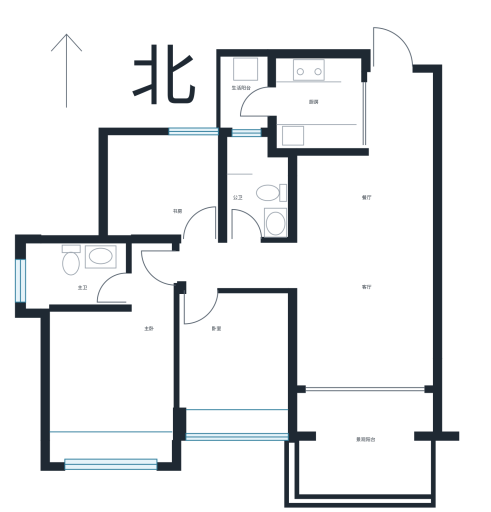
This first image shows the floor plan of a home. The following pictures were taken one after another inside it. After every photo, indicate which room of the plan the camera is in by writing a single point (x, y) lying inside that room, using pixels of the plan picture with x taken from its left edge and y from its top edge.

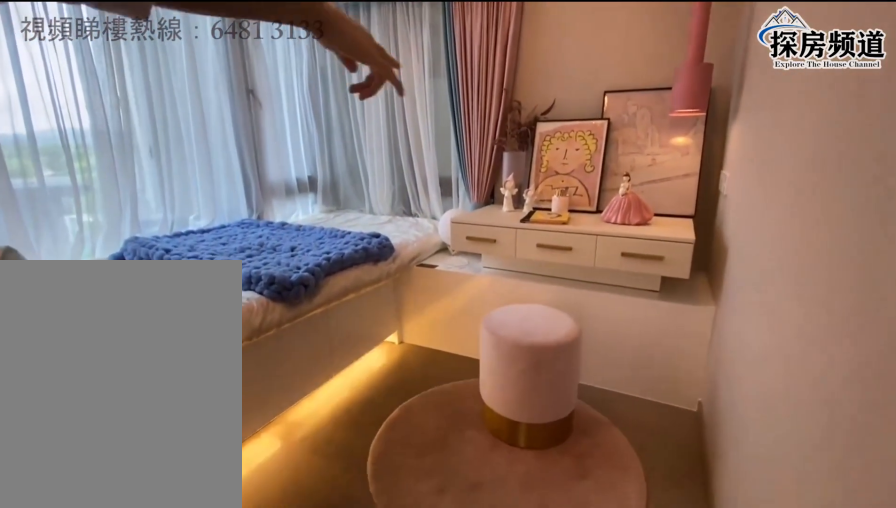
(171, 198)
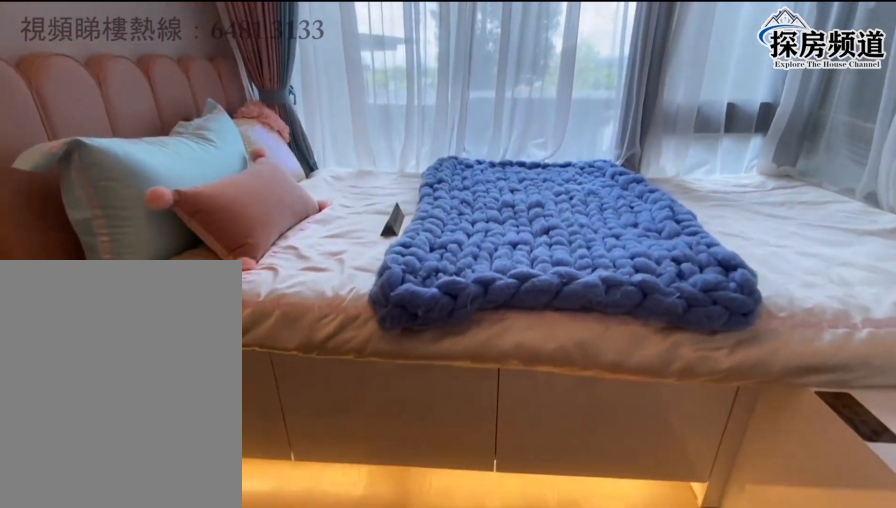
(173, 203)
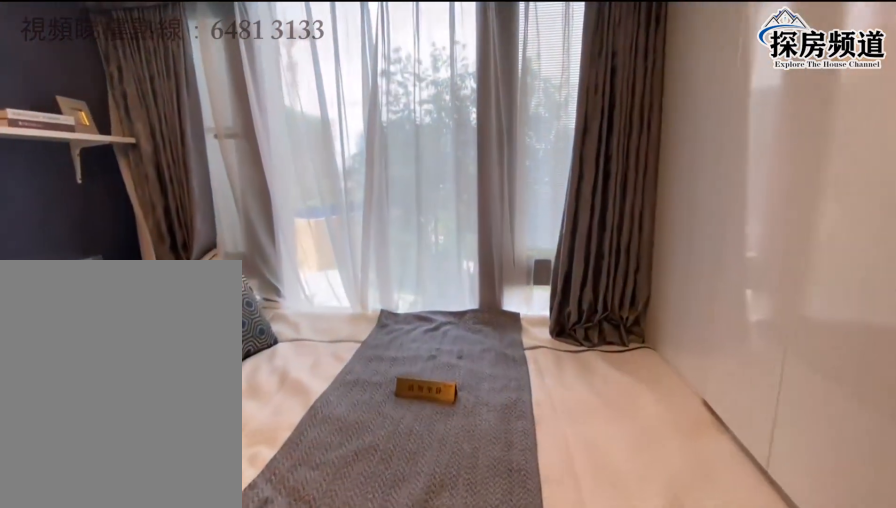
(239, 350)
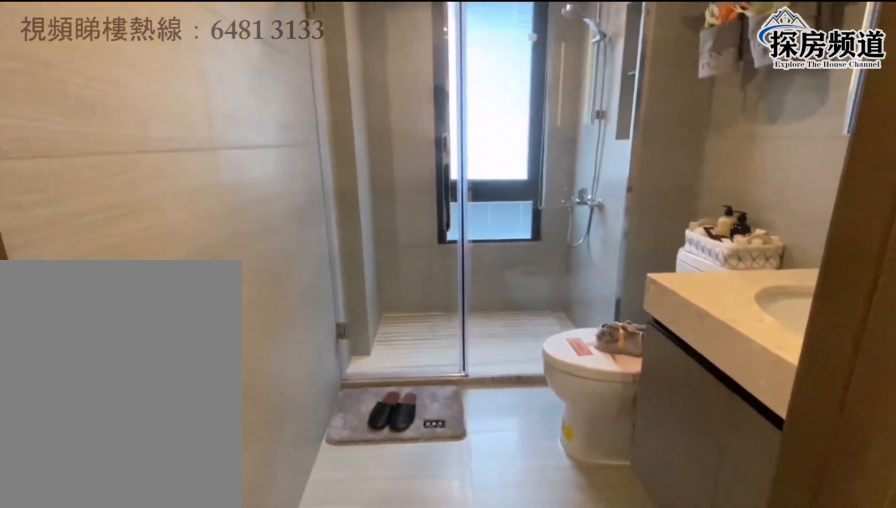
(78, 270)
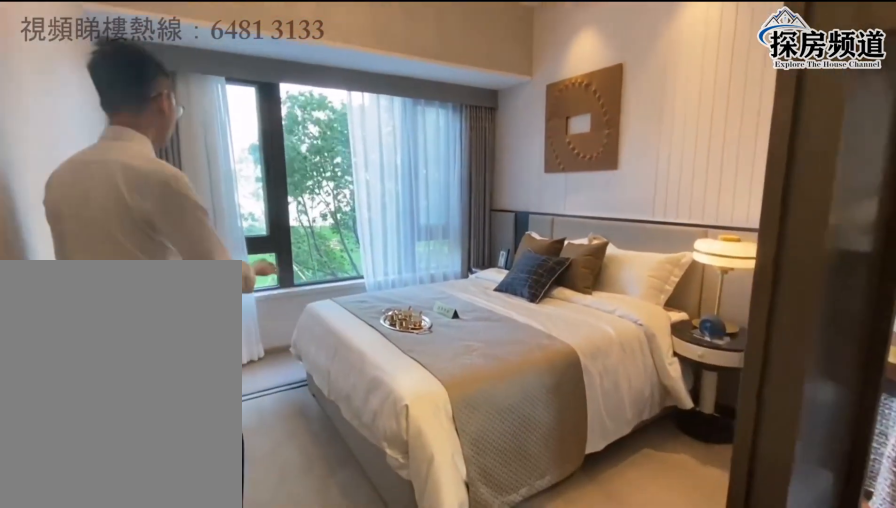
(99, 392)
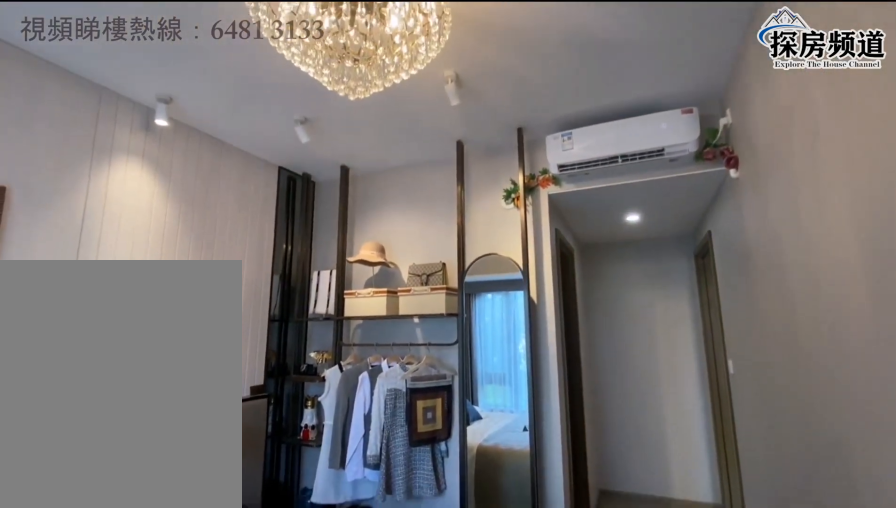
(101, 388)
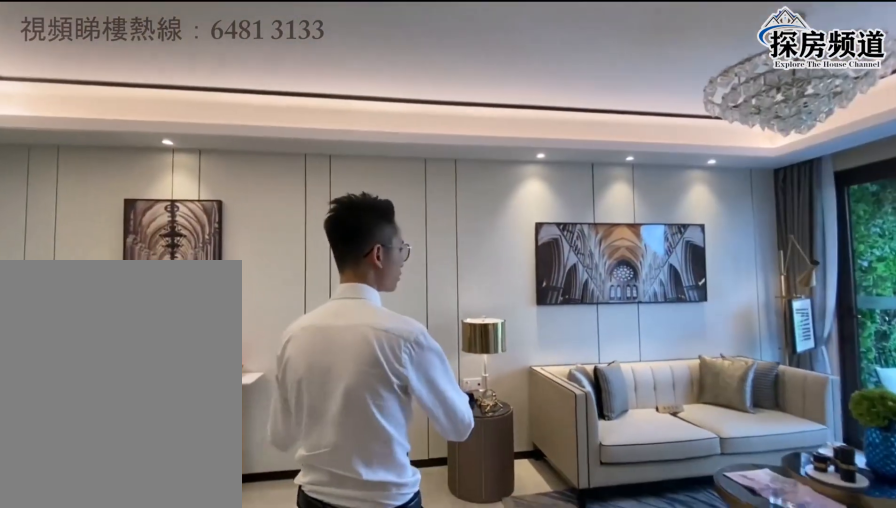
(378, 235)
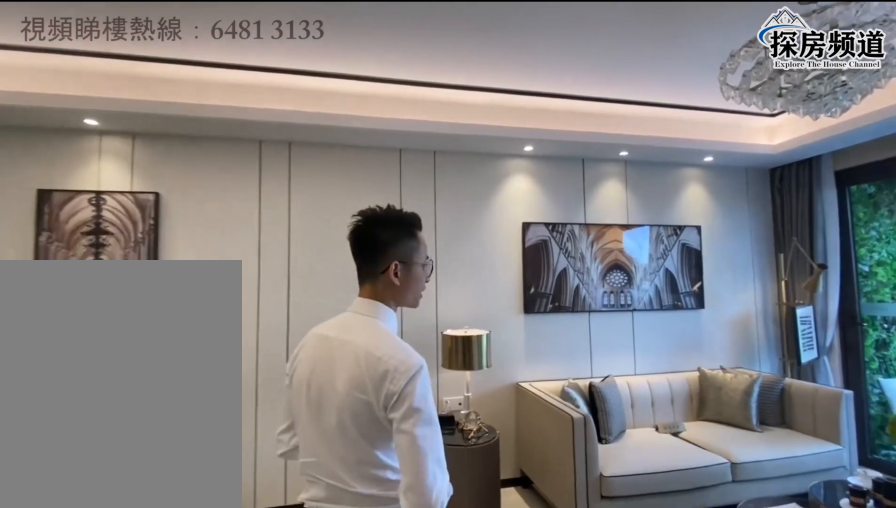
(378, 246)
